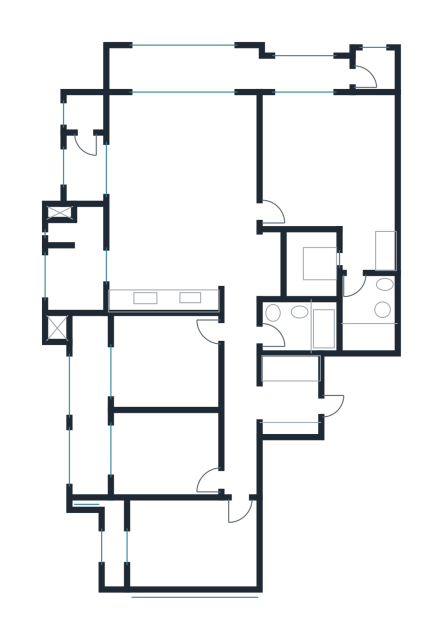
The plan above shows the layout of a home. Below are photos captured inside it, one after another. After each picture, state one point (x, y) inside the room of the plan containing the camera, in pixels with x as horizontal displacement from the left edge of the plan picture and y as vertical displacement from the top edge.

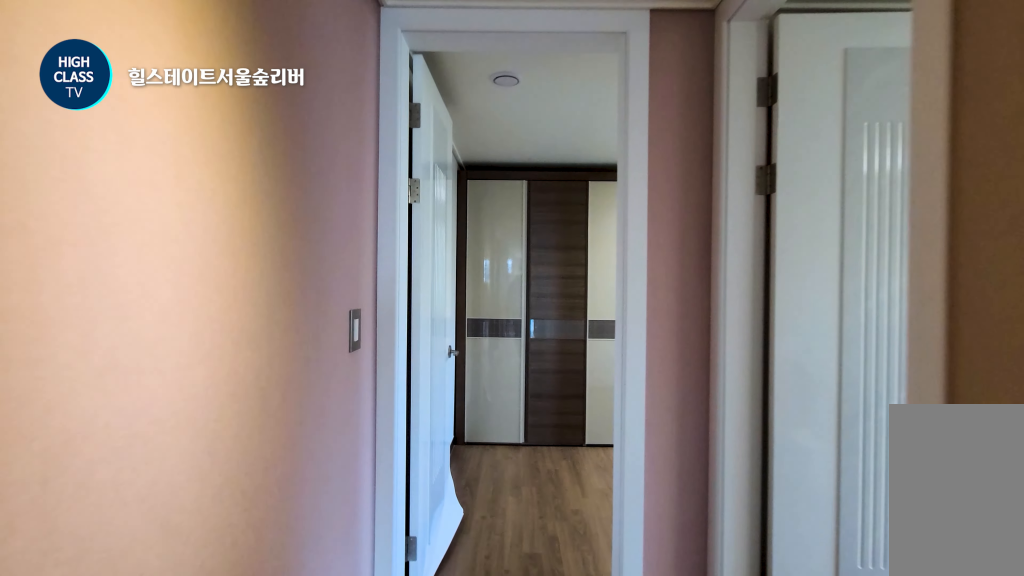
(239, 394)
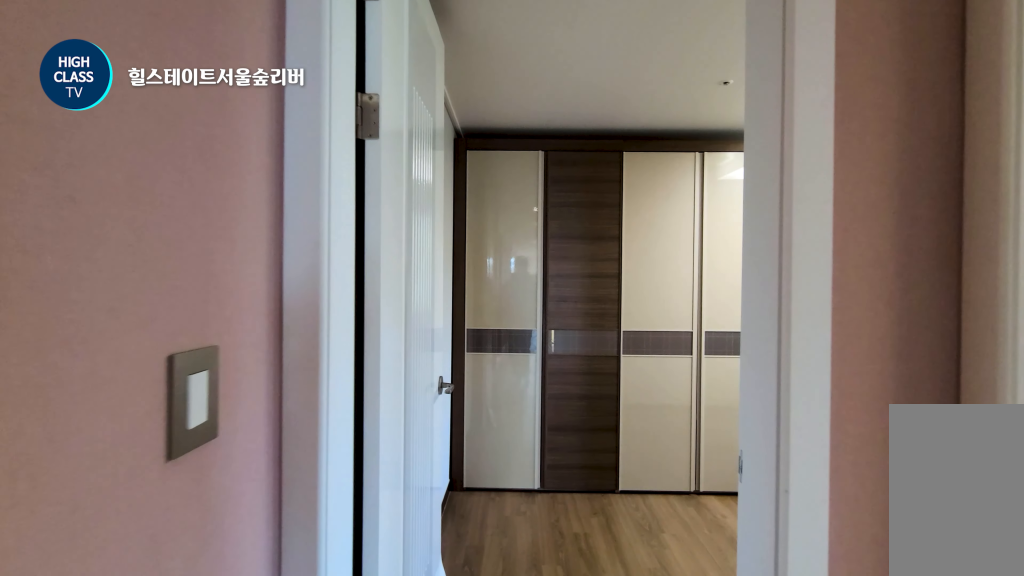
(239, 394)
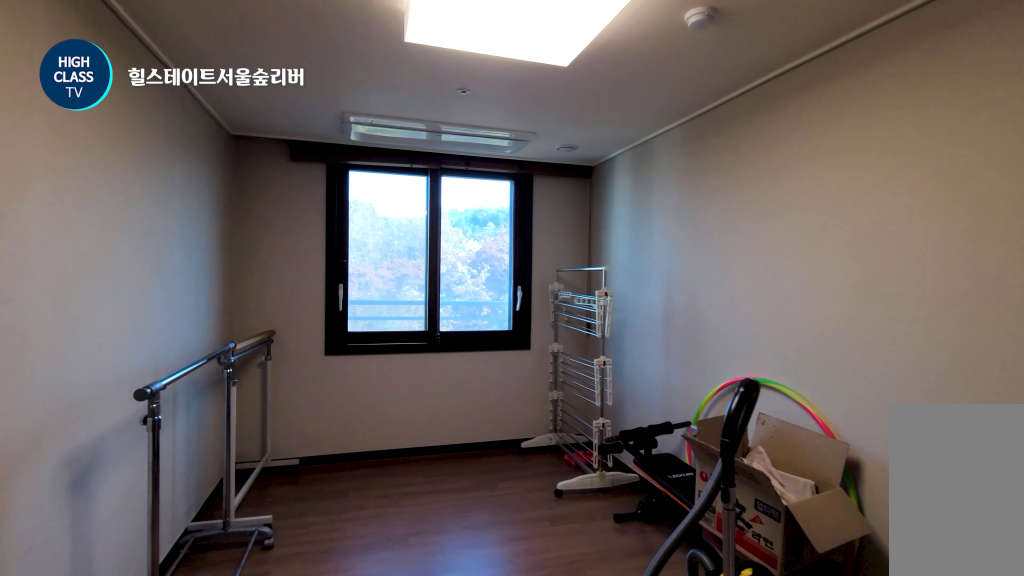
(145, 454)
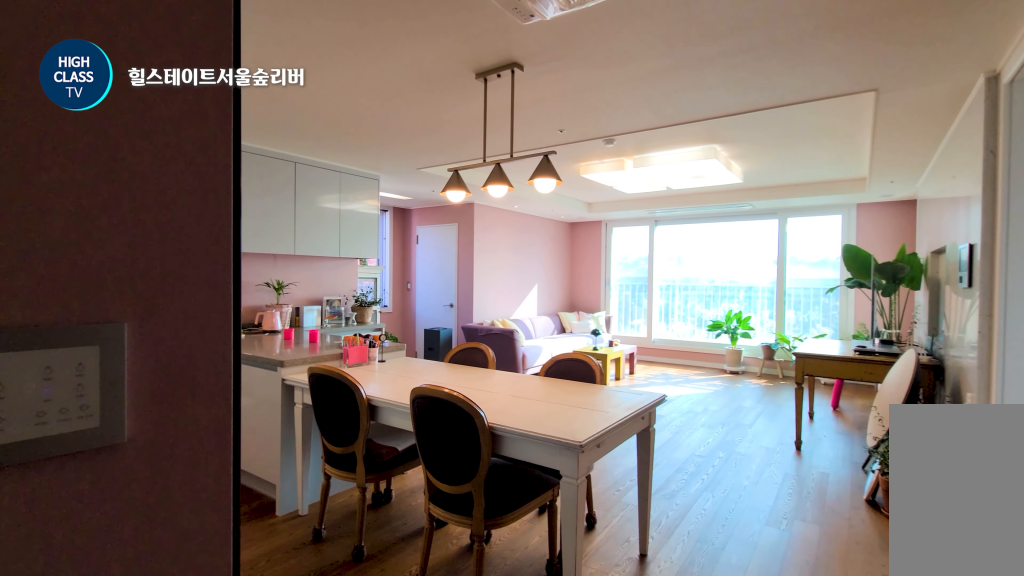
(239, 394)
